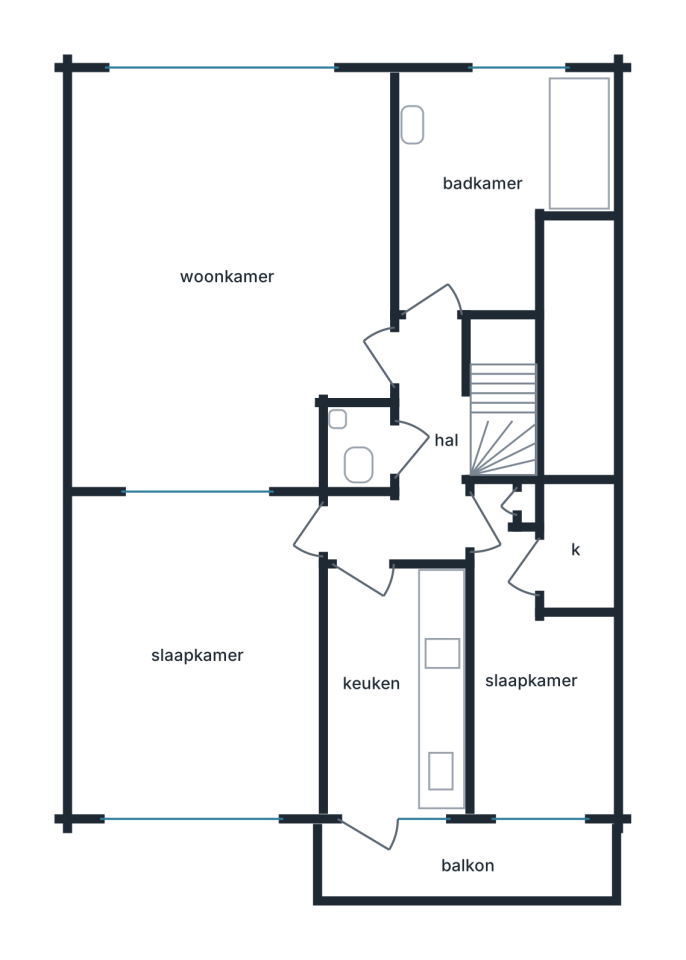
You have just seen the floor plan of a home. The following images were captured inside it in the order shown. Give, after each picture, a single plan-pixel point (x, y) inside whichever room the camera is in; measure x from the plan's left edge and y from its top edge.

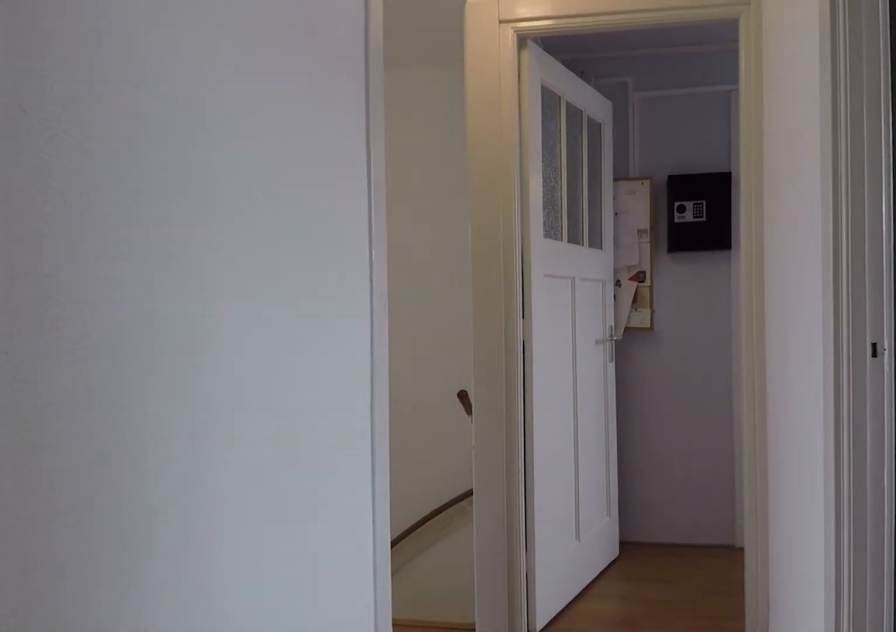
(417, 456)
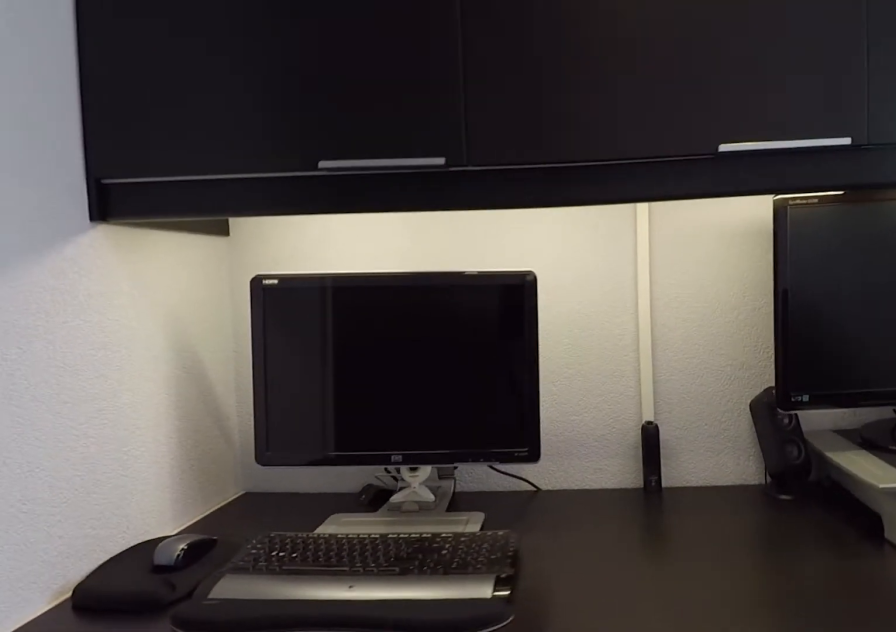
(532, 678)
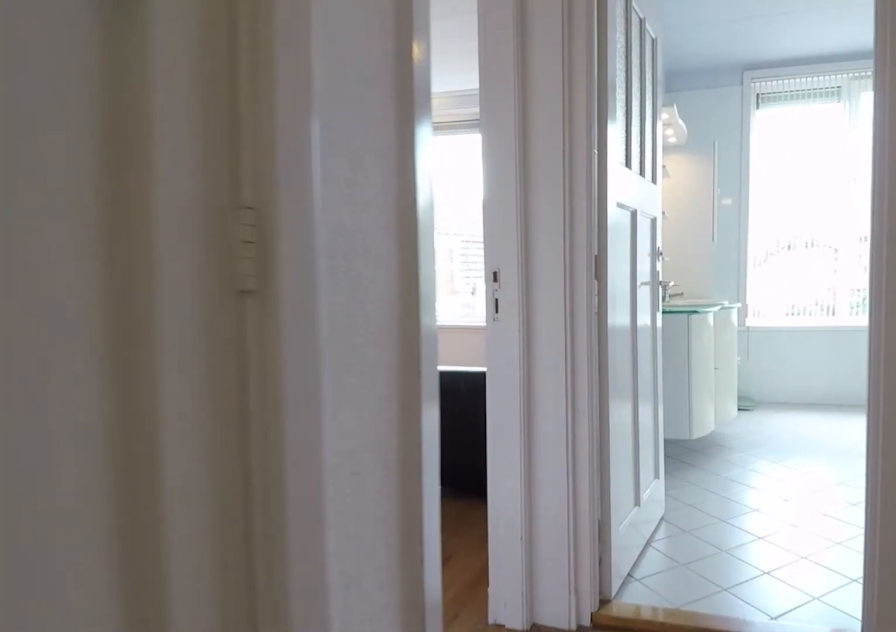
(417, 458)
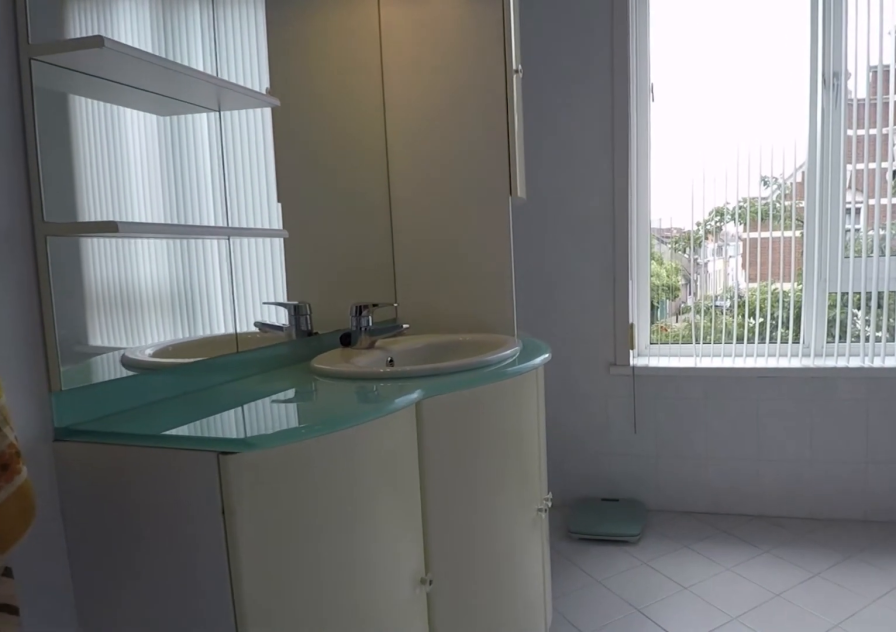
(490, 182)
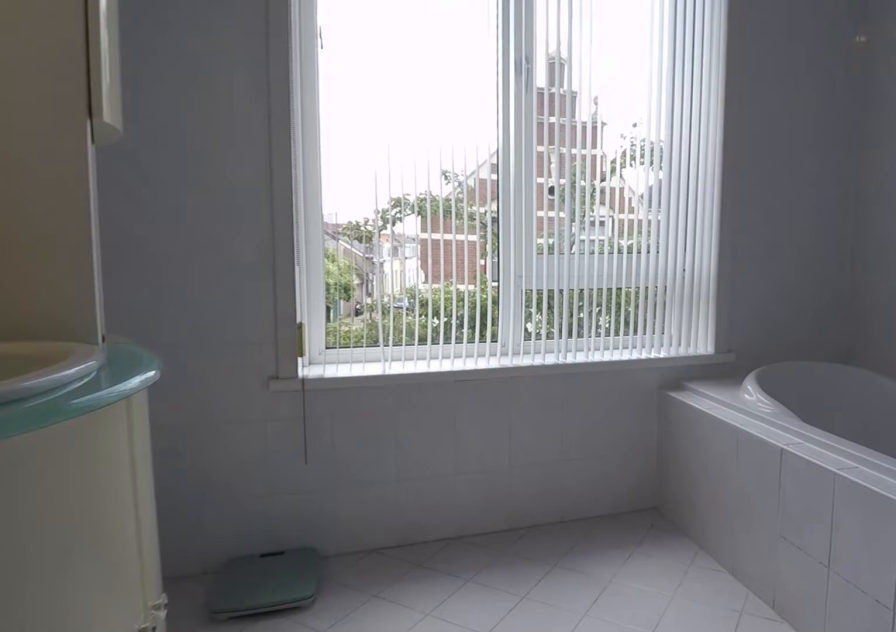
(490, 182)
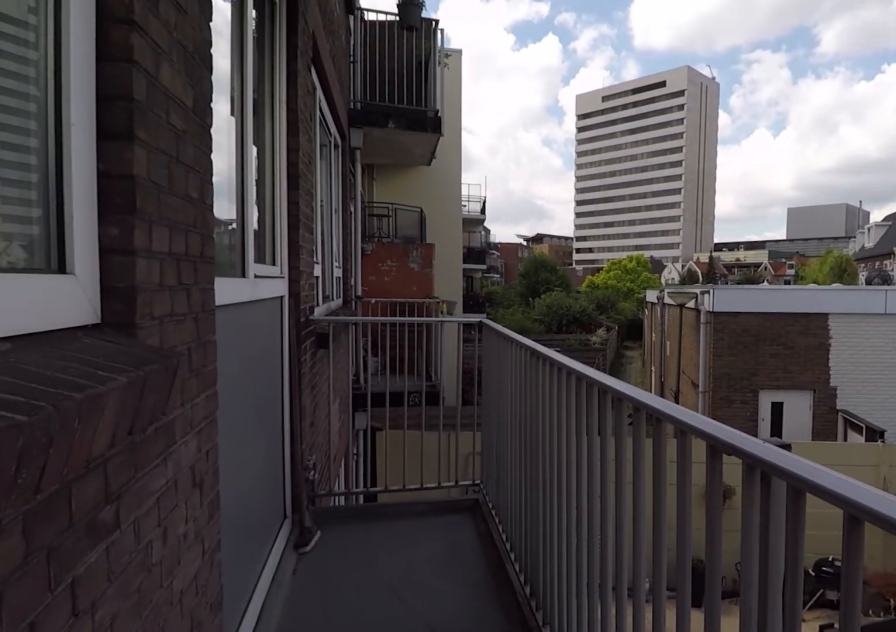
(467, 862)
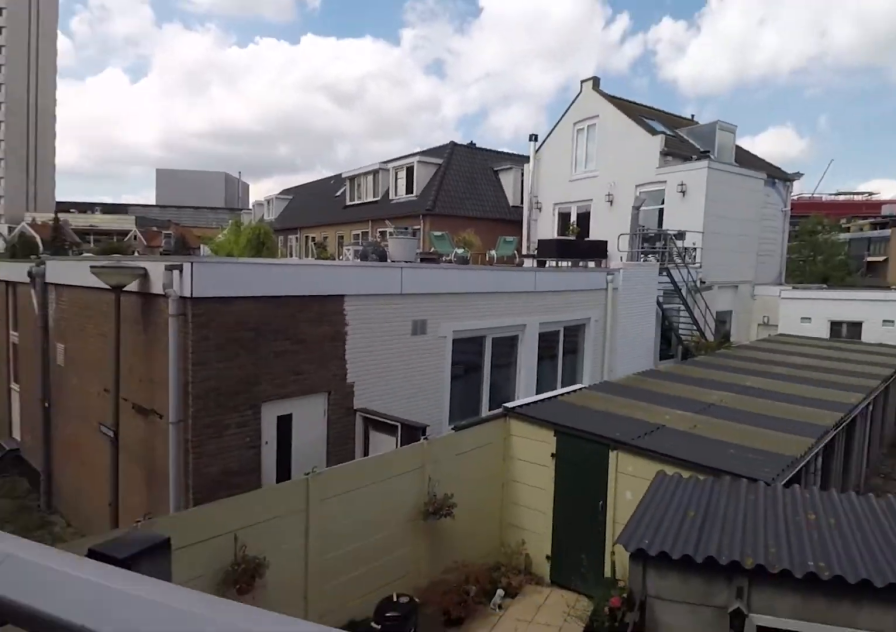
(467, 862)
